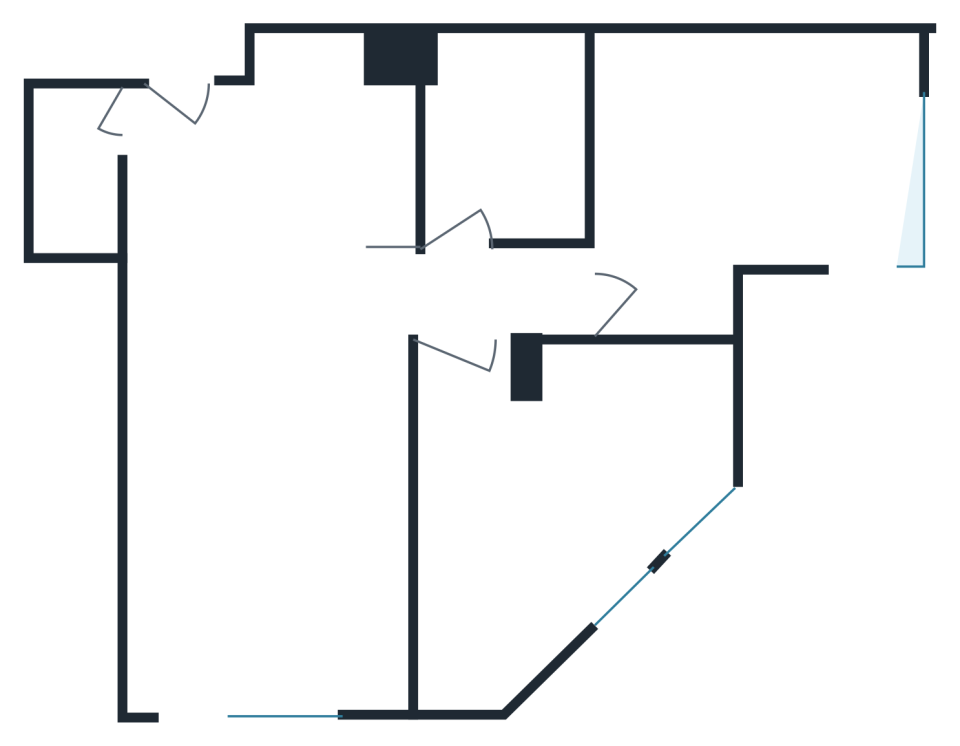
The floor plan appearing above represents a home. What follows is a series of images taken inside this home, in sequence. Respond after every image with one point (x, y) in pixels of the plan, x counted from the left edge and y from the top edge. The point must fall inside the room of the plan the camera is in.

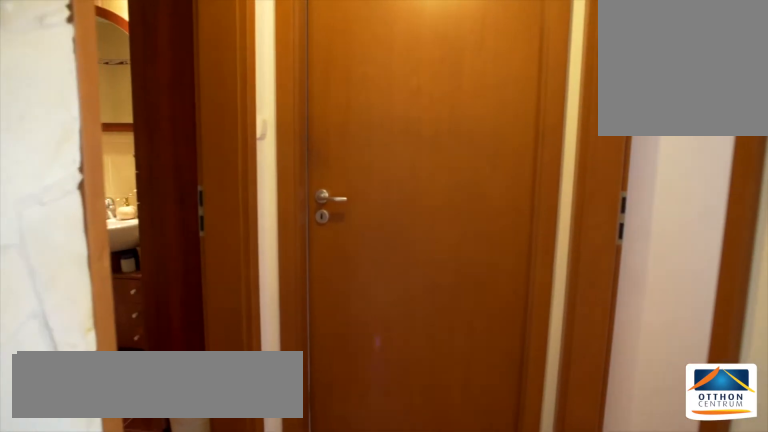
(404, 303)
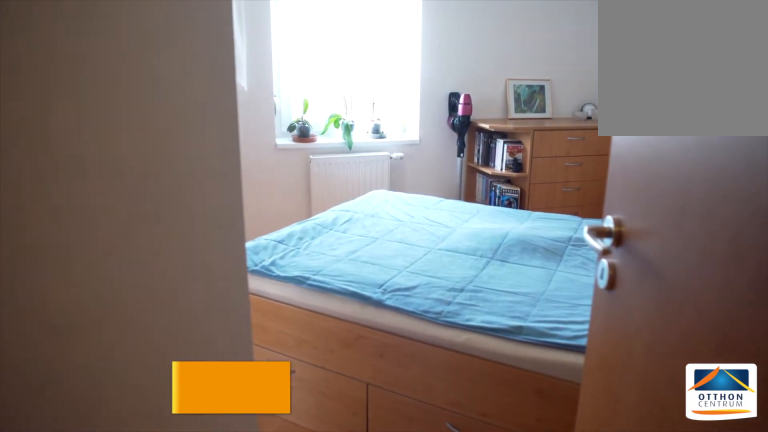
(564, 506)
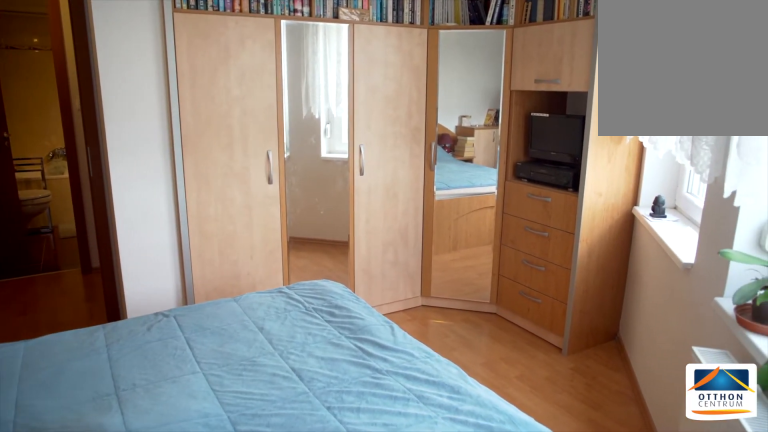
(564, 506)
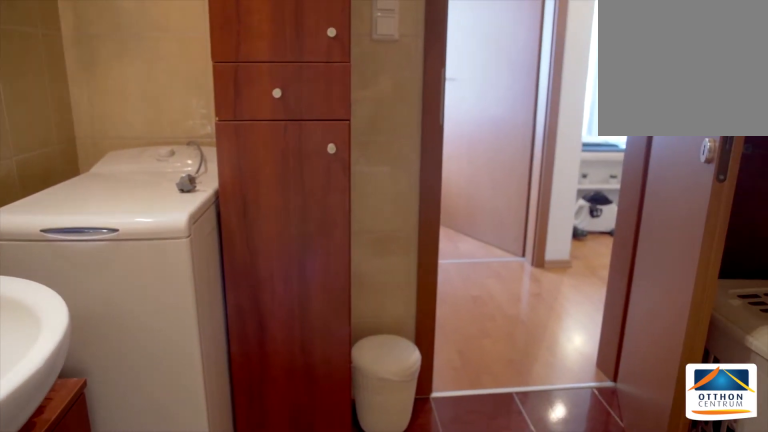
(501, 140)
